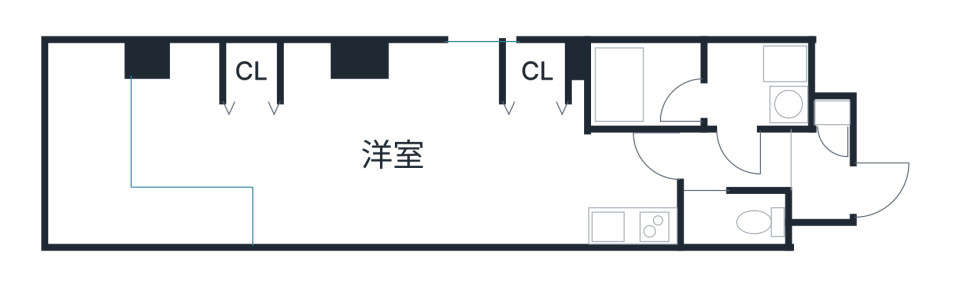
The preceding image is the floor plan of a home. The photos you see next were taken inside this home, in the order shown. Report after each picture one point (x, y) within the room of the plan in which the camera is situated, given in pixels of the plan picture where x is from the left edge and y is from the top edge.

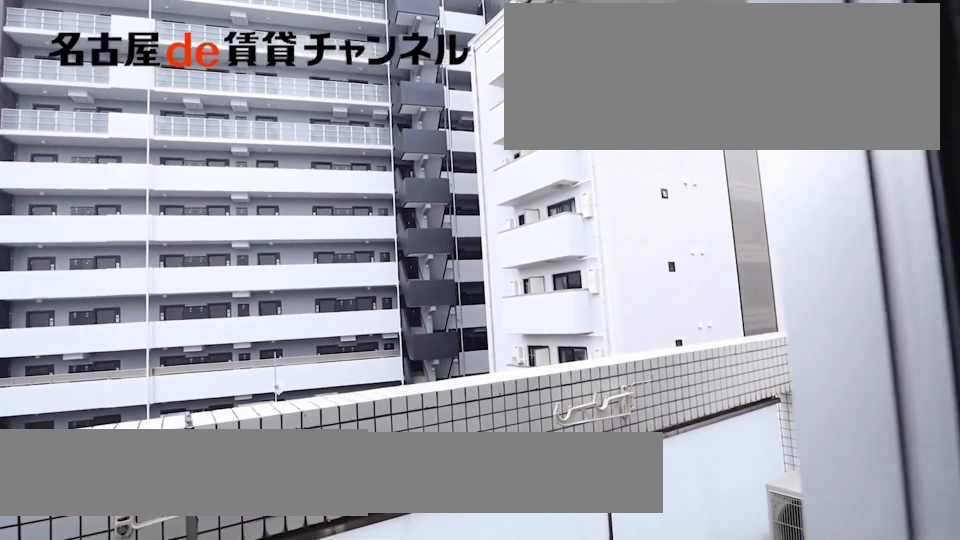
(126, 169)
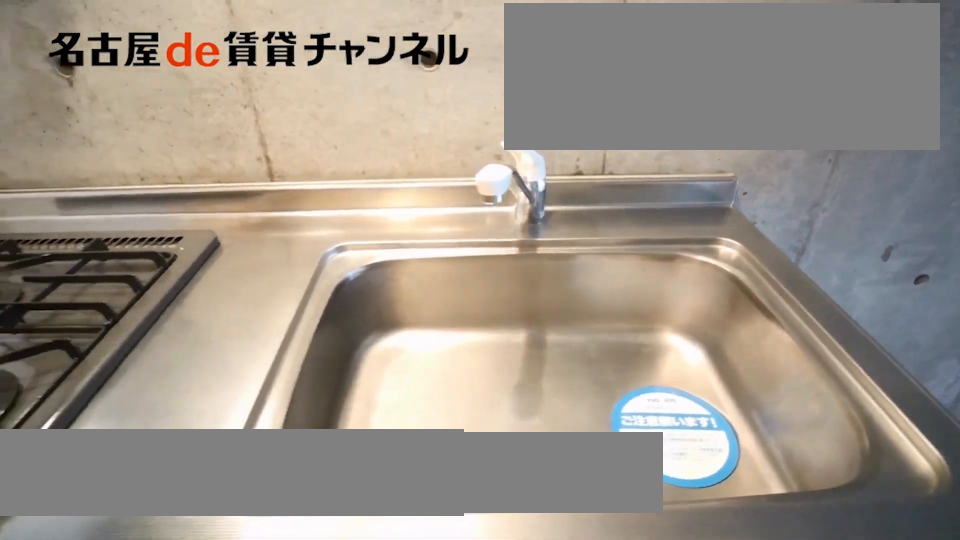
(634, 222)
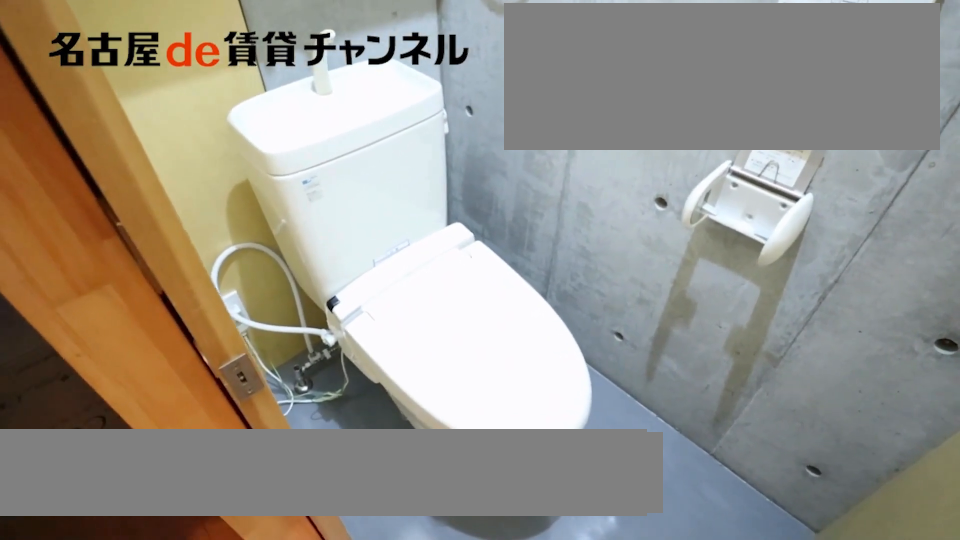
(735, 220)
